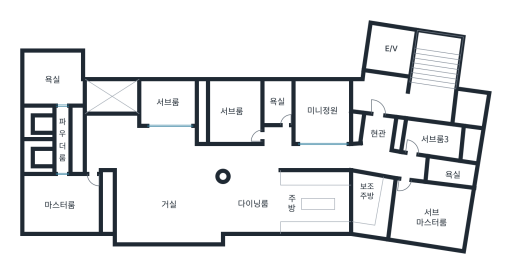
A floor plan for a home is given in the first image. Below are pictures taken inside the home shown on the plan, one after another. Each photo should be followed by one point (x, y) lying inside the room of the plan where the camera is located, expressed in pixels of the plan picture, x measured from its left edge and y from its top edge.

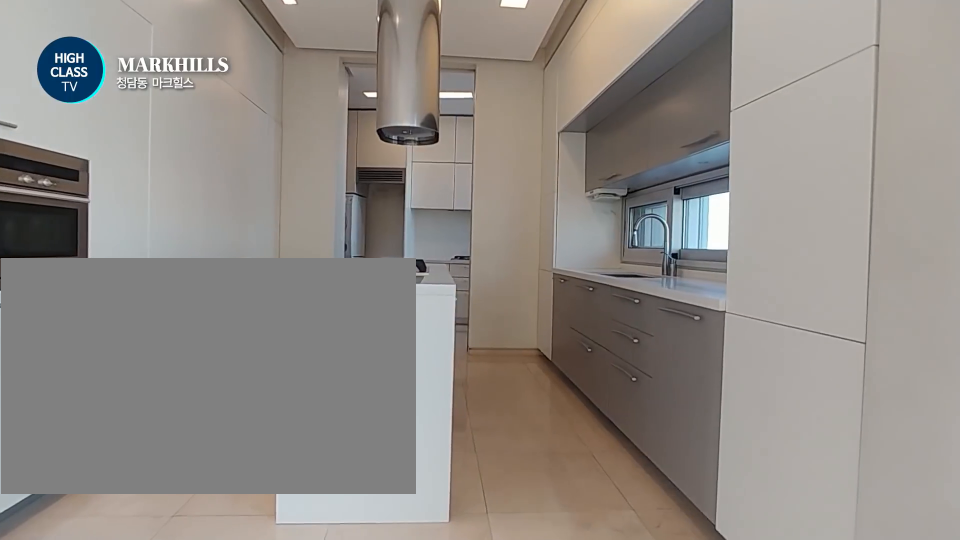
(286, 203)
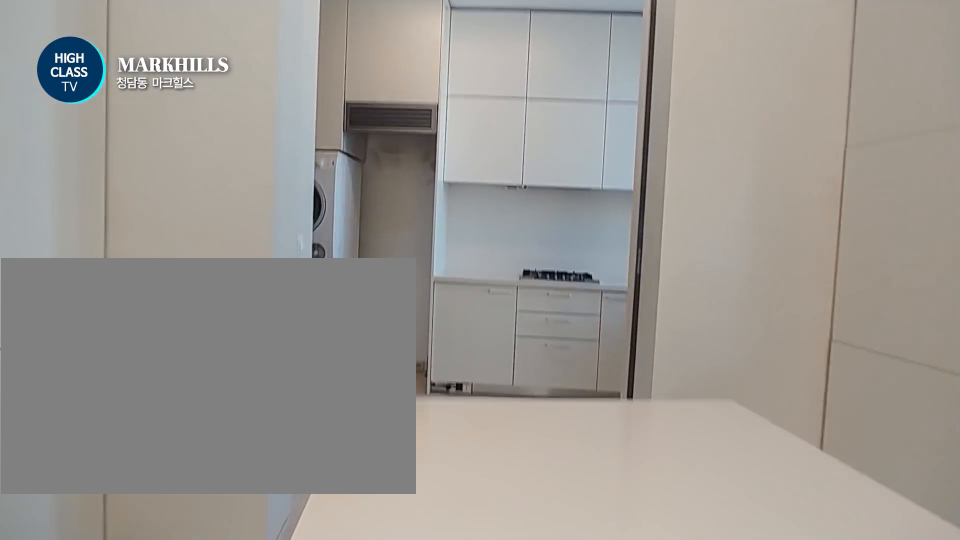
(286, 203)
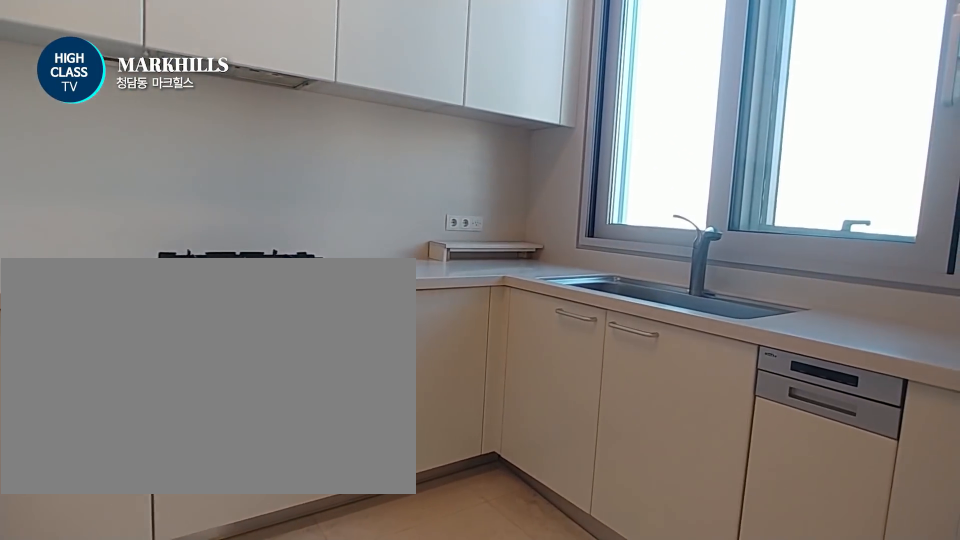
(371, 203)
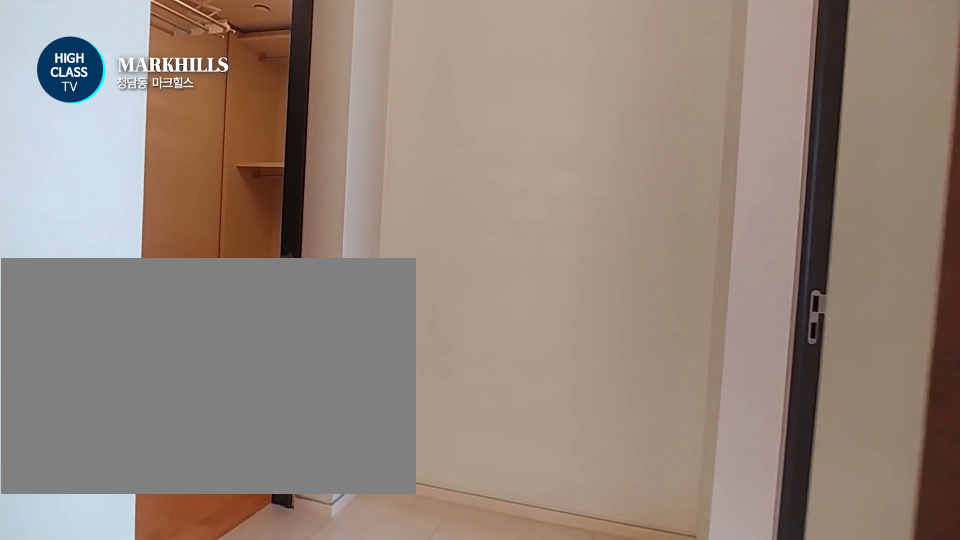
(378, 143)
